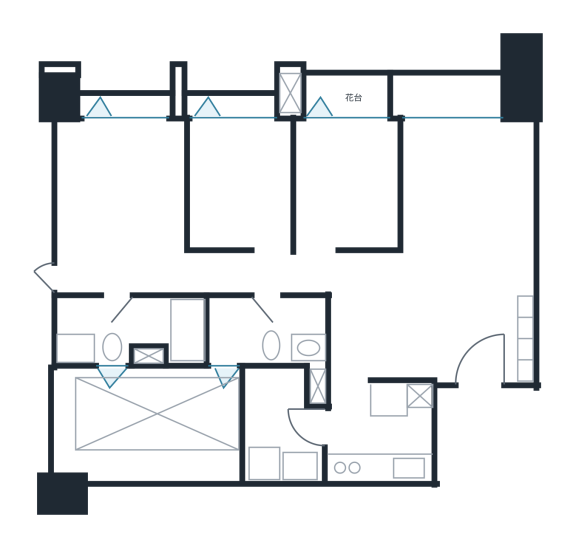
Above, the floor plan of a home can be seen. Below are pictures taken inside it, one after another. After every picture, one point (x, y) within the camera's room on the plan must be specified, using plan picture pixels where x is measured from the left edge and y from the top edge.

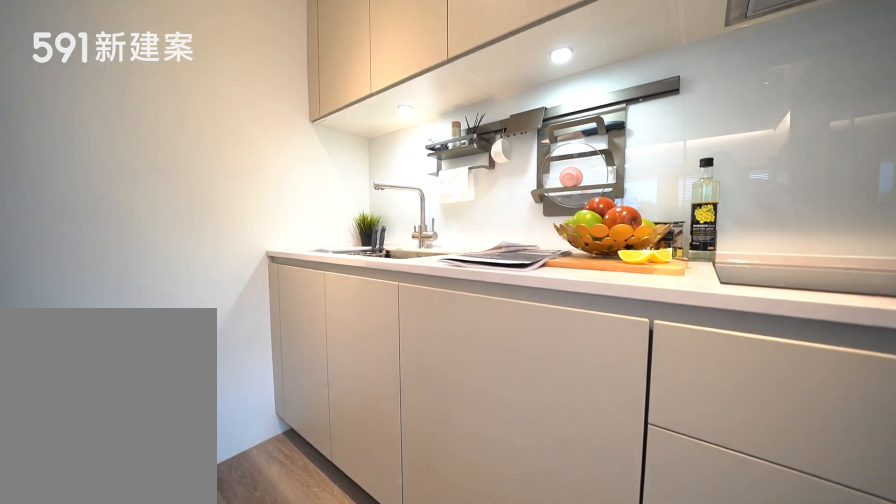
(384, 432)
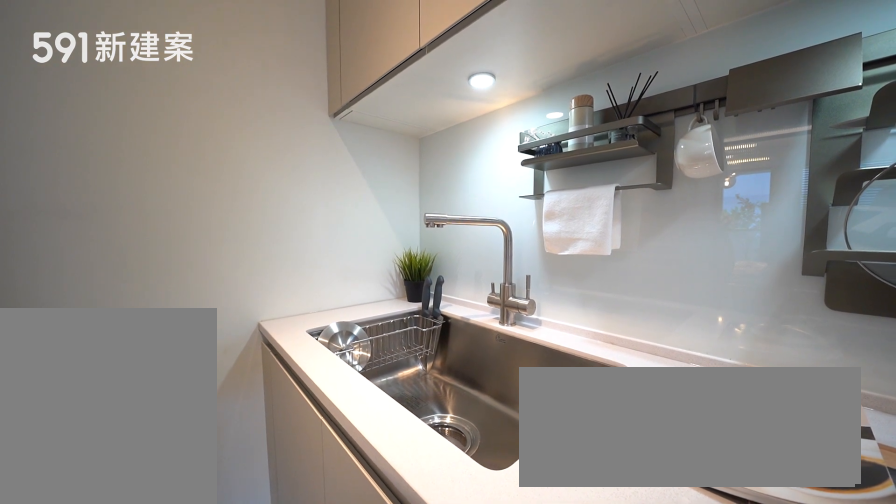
(384, 432)
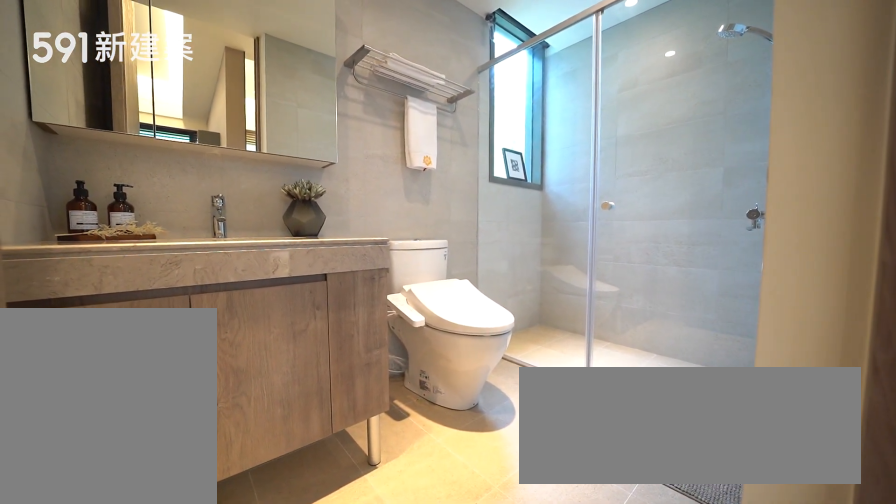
(264, 330)
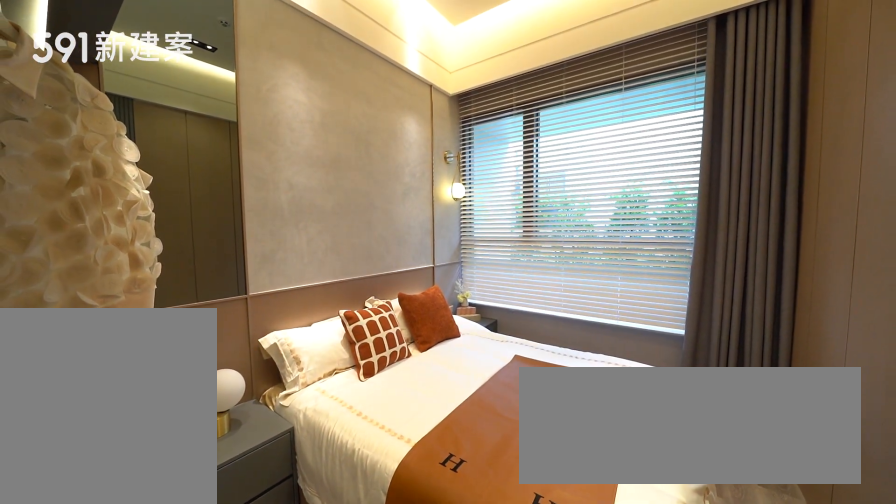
(238, 183)
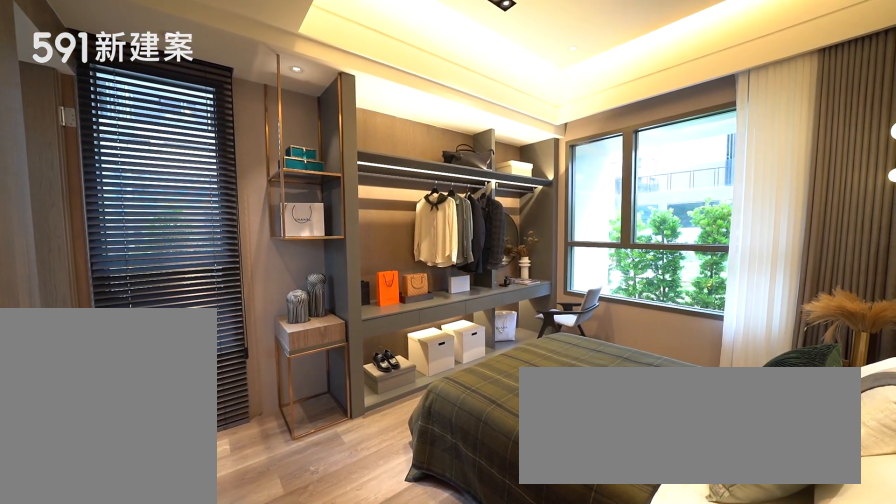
(119, 209)
